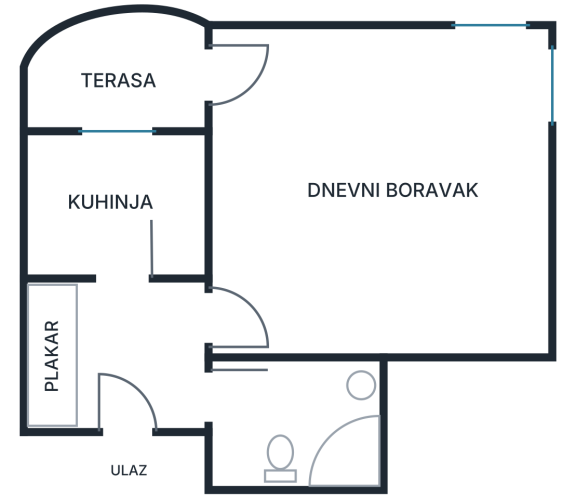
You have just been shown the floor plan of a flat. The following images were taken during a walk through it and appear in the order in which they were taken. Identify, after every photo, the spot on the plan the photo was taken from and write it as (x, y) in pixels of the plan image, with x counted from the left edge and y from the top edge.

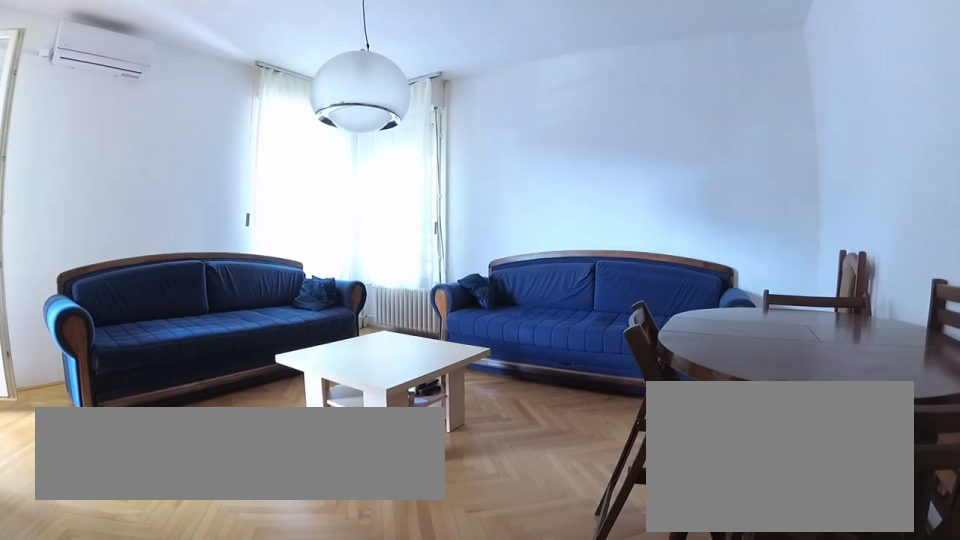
(265, 309)
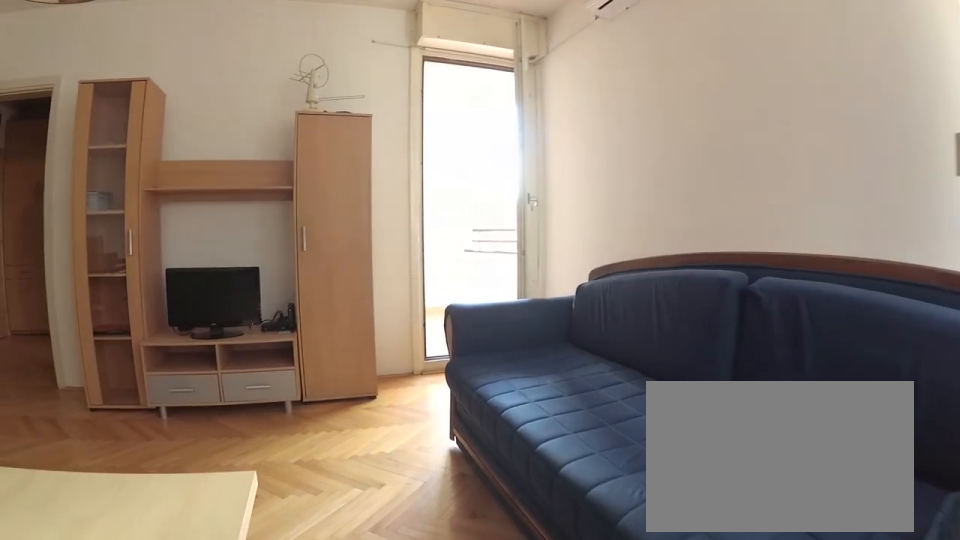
(475, 180)
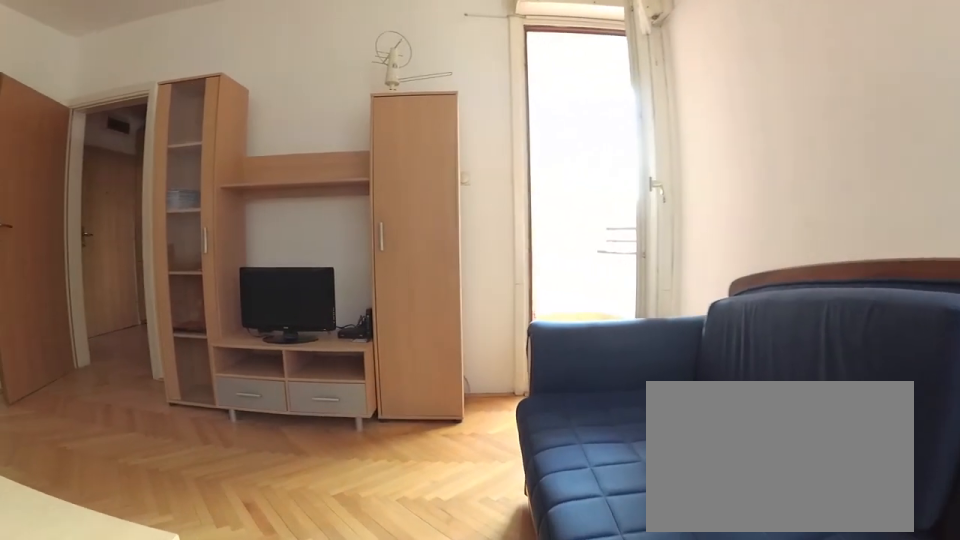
(469, 133)
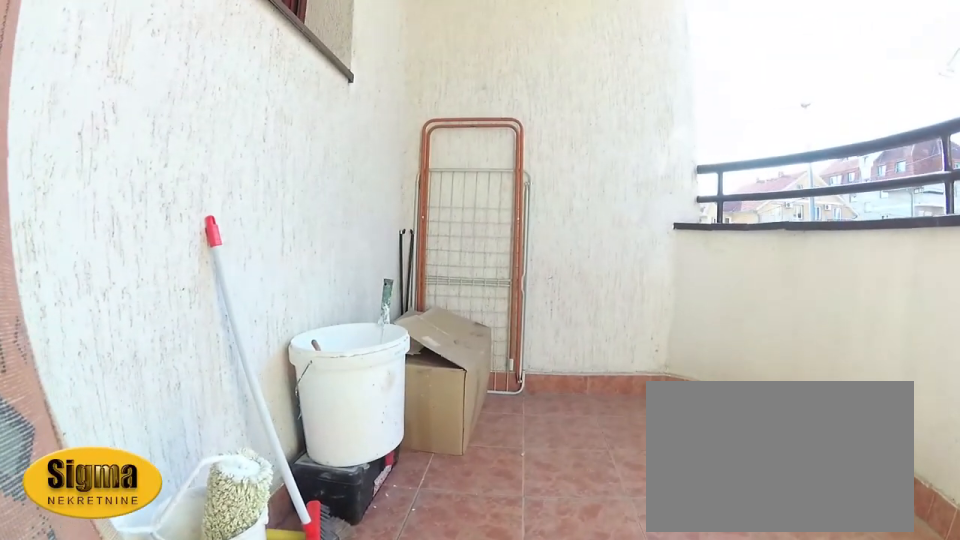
(206, 84)
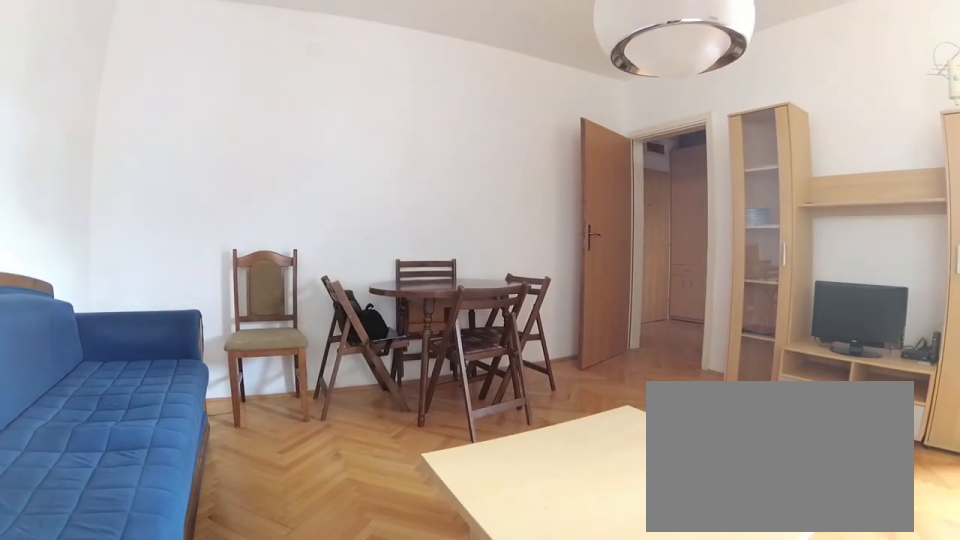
(439, 129)
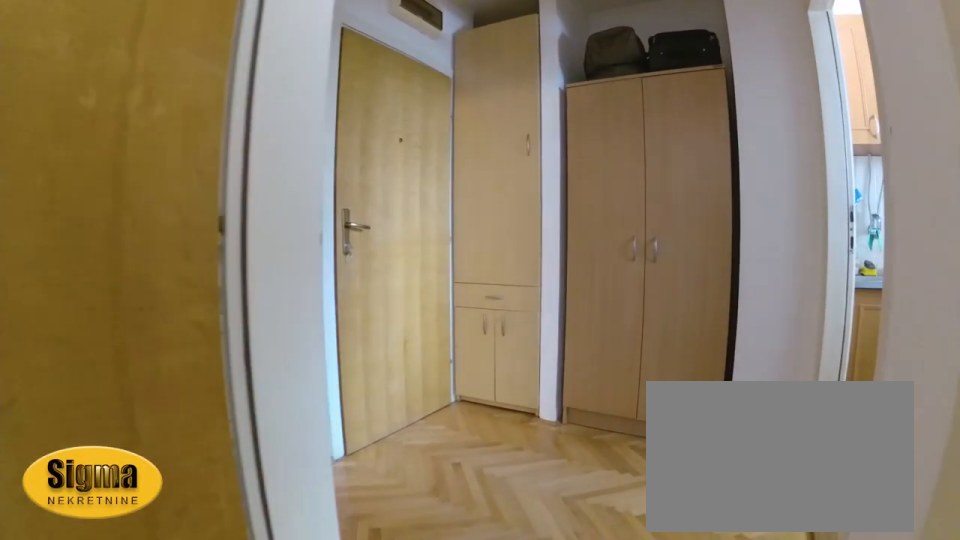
(273, 306)
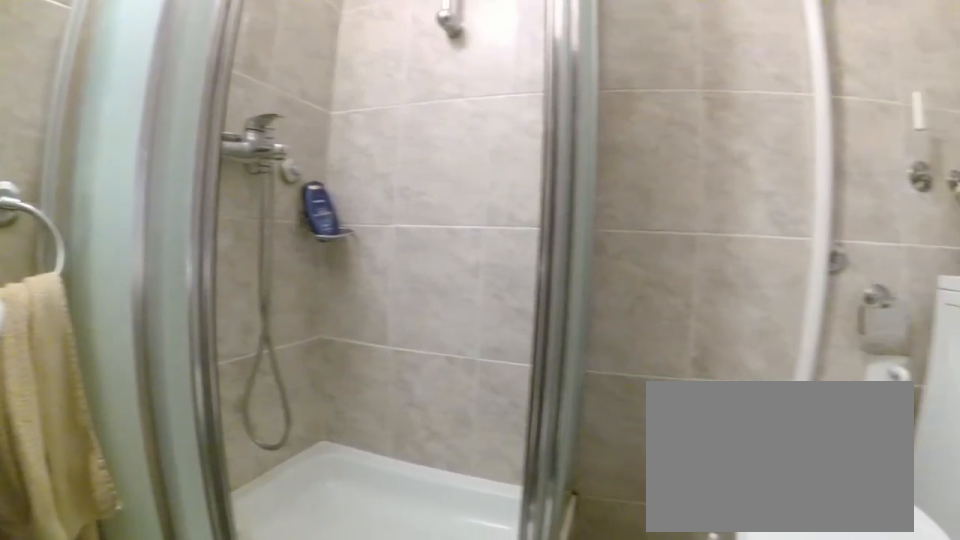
(338, 368)
